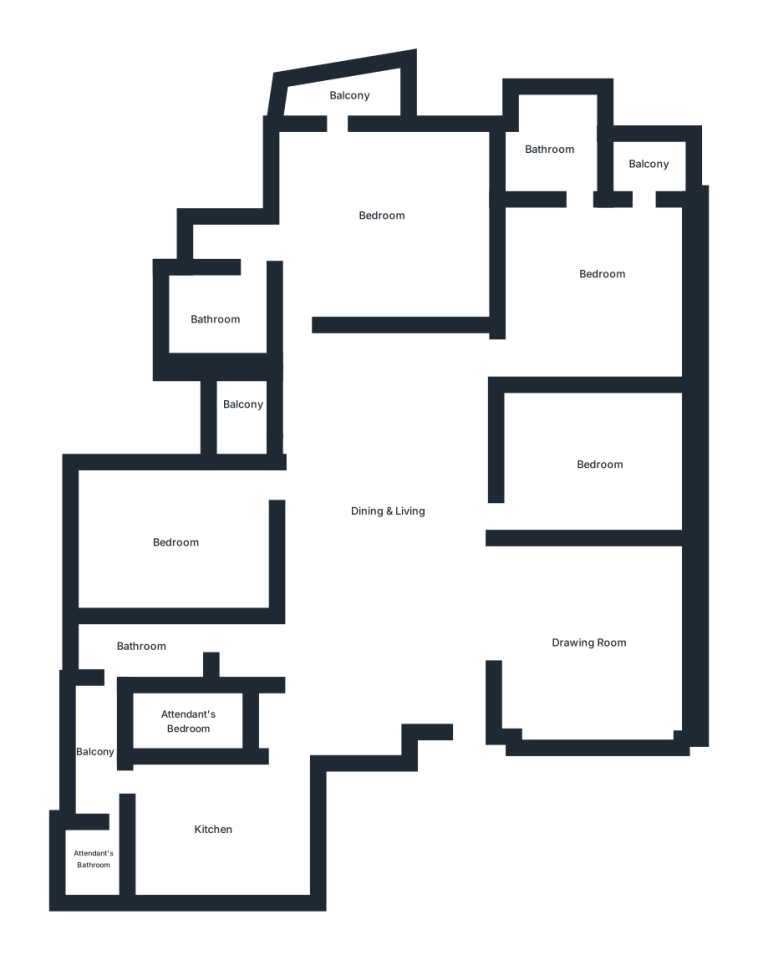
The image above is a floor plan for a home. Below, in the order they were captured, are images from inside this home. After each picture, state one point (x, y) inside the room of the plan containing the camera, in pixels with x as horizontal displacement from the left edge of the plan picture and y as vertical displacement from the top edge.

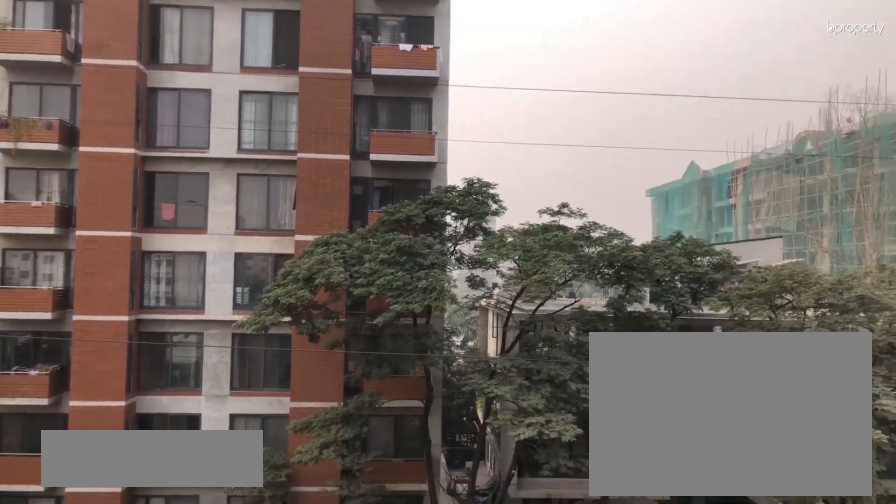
(351, 95)
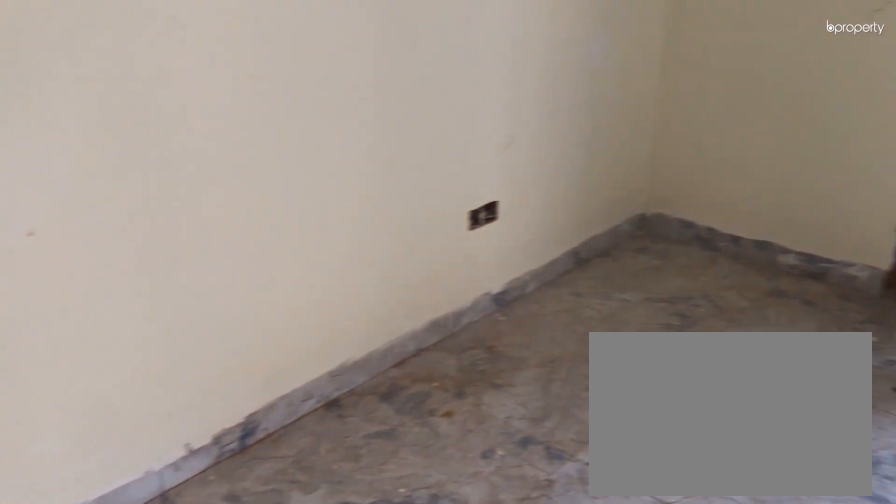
(587, 285)
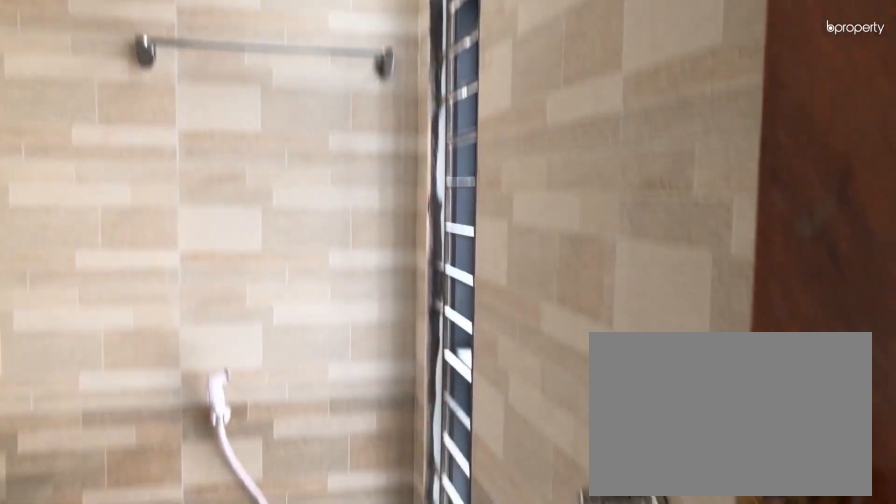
(552, 151)
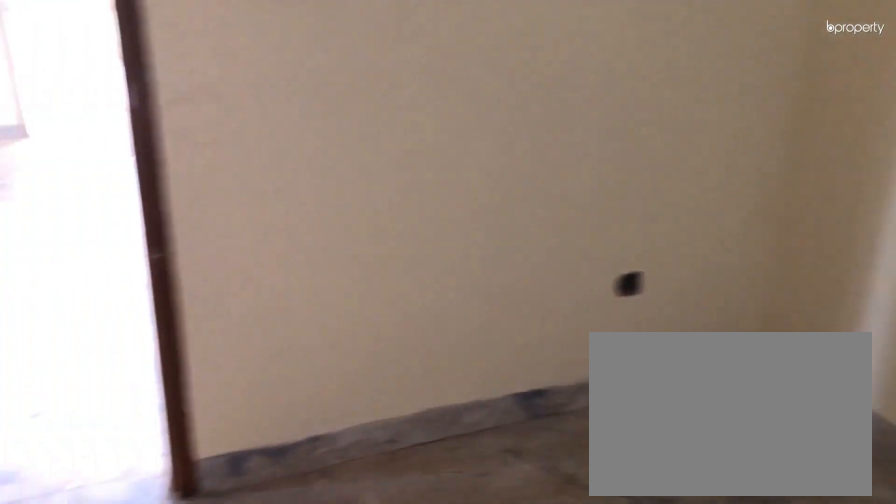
(588, 460)
